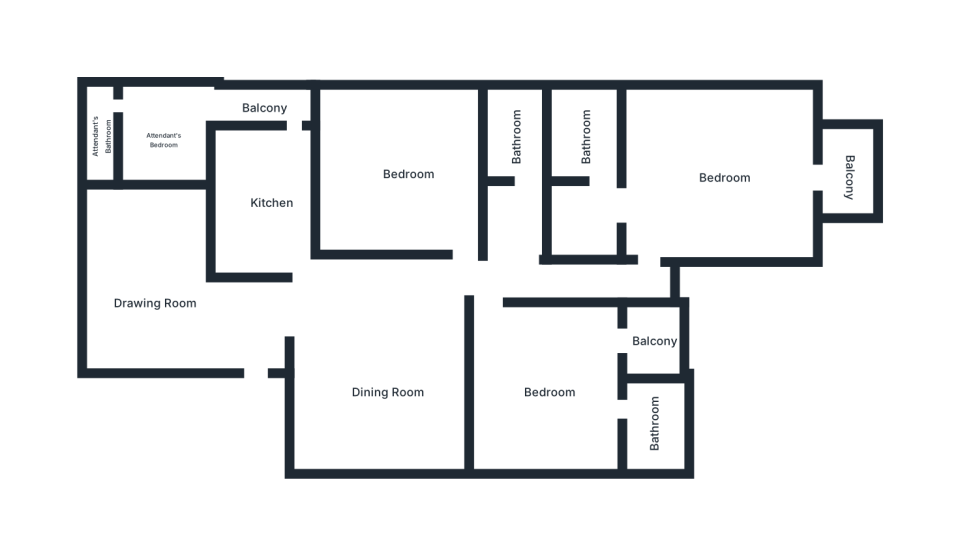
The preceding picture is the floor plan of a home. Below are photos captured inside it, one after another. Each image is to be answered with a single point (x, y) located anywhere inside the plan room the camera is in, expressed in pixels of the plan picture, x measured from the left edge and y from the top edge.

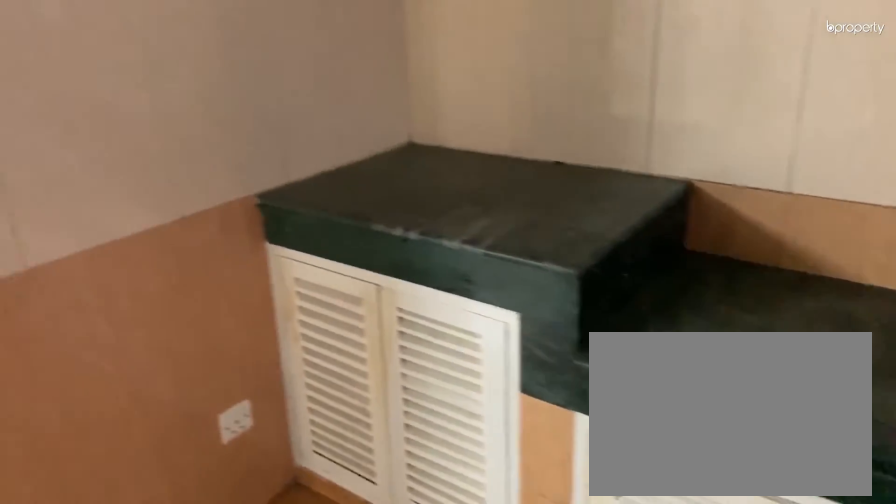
(272, 202)
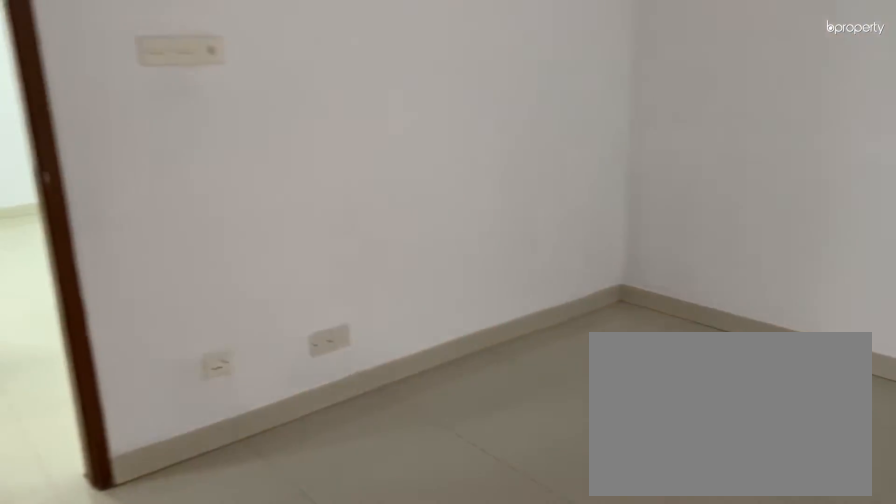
(409, 173)
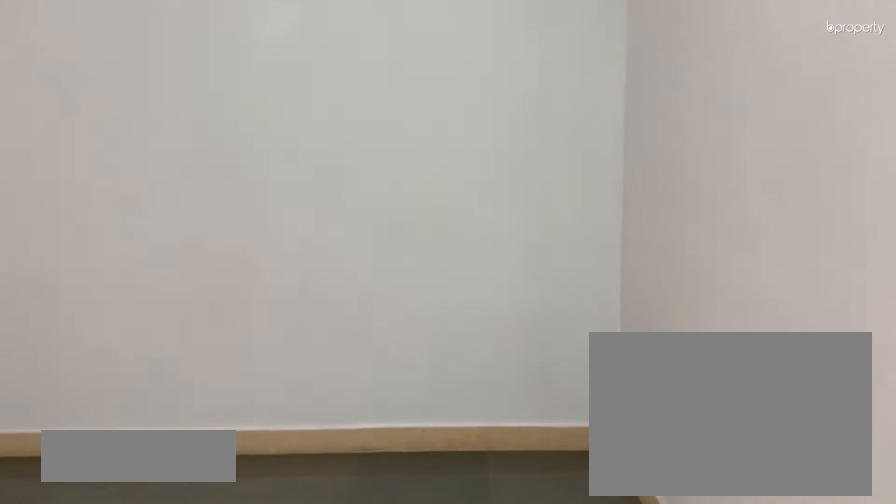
(550, 392)
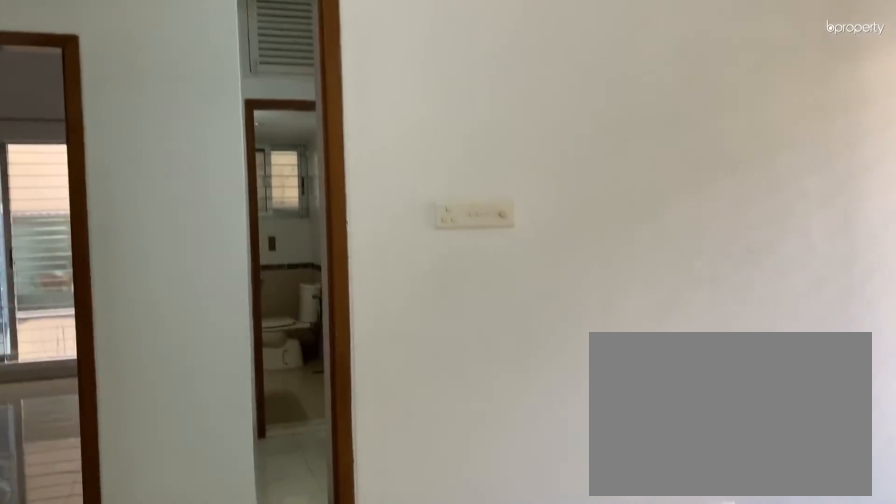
(550, 392)
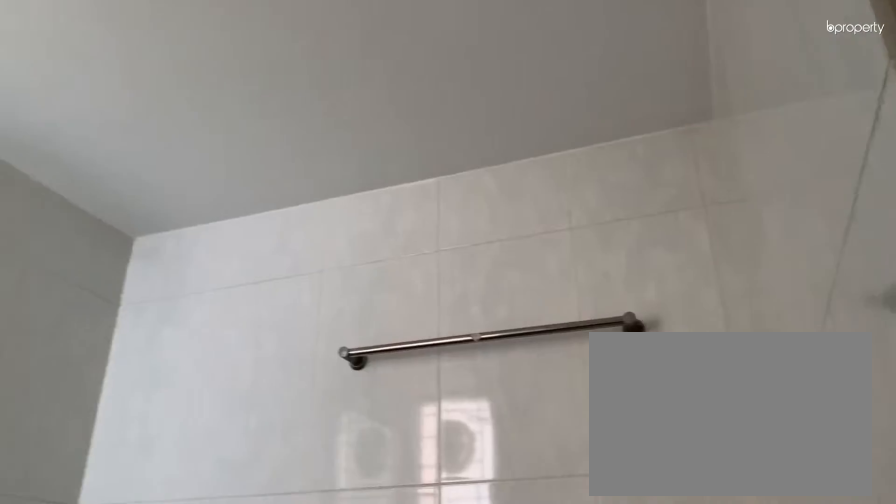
(651, 421)
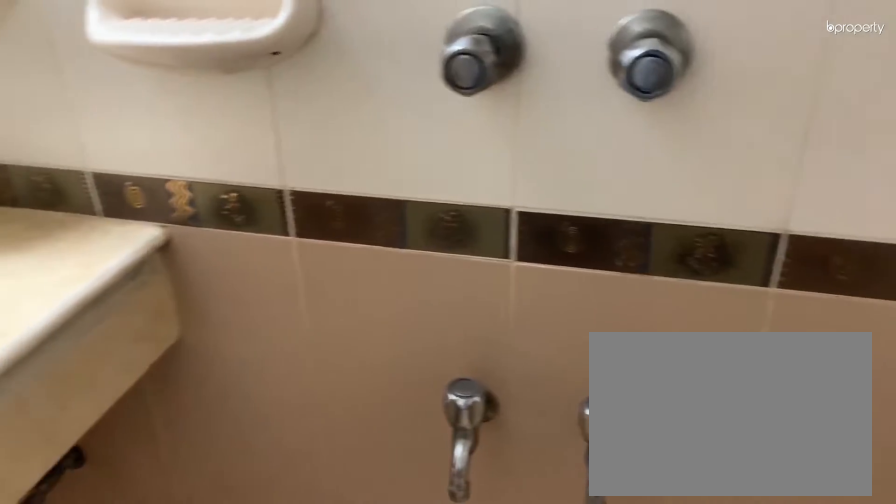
(517, 131)
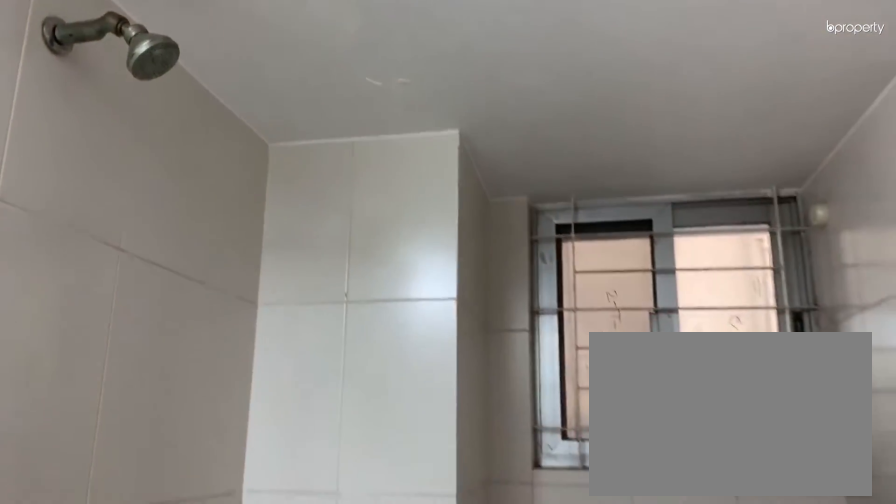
(517, 131)
